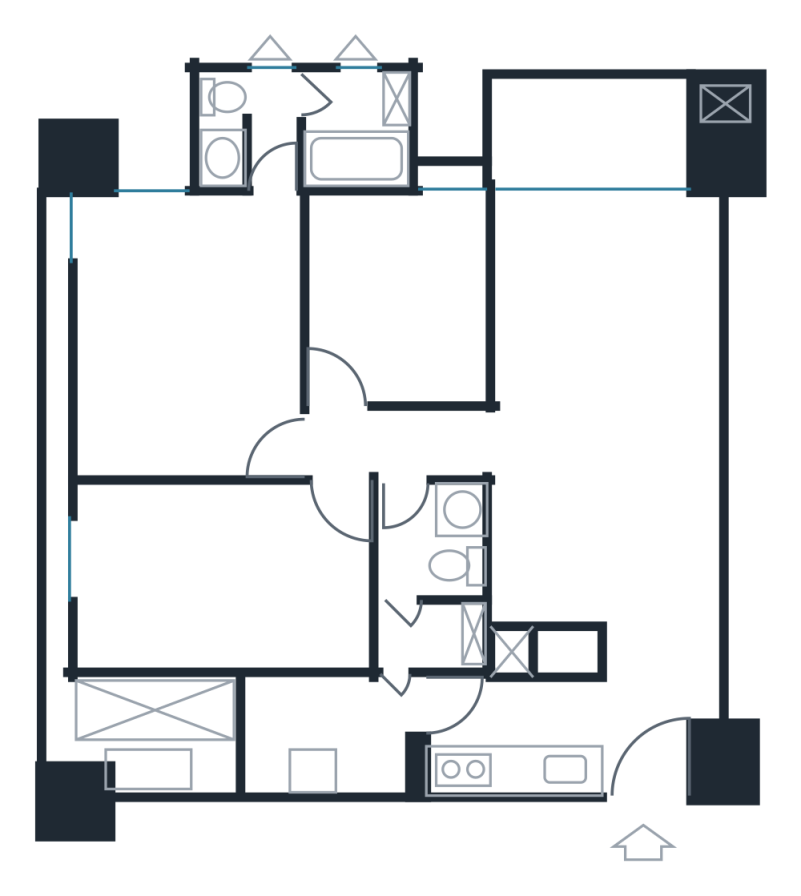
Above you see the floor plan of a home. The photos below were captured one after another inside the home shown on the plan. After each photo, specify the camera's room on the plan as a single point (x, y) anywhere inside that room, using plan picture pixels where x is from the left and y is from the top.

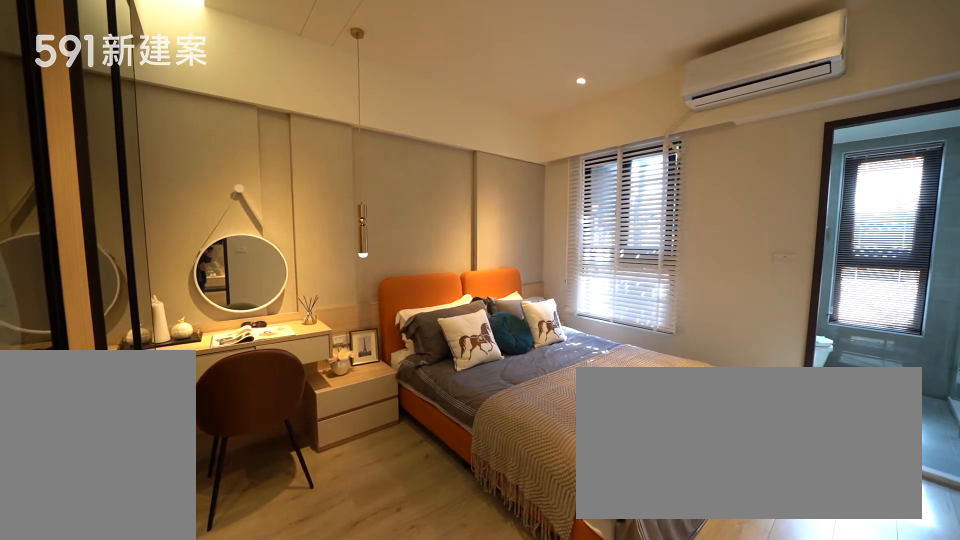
(184, 326)
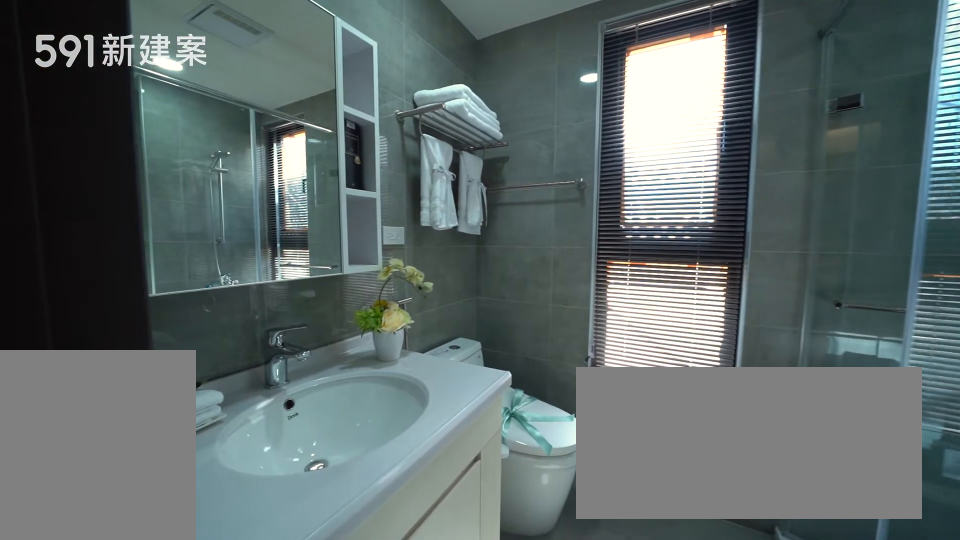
(303, 125)
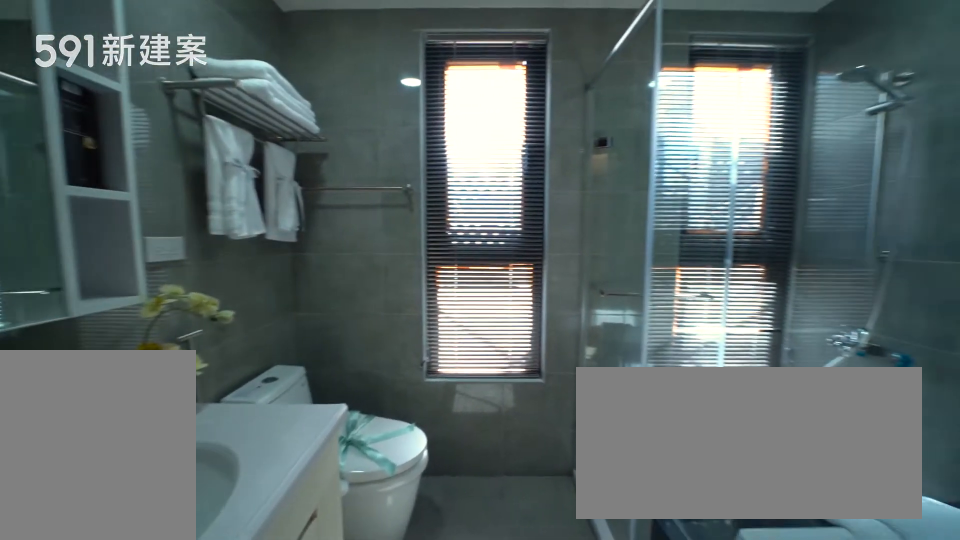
(303, 125)
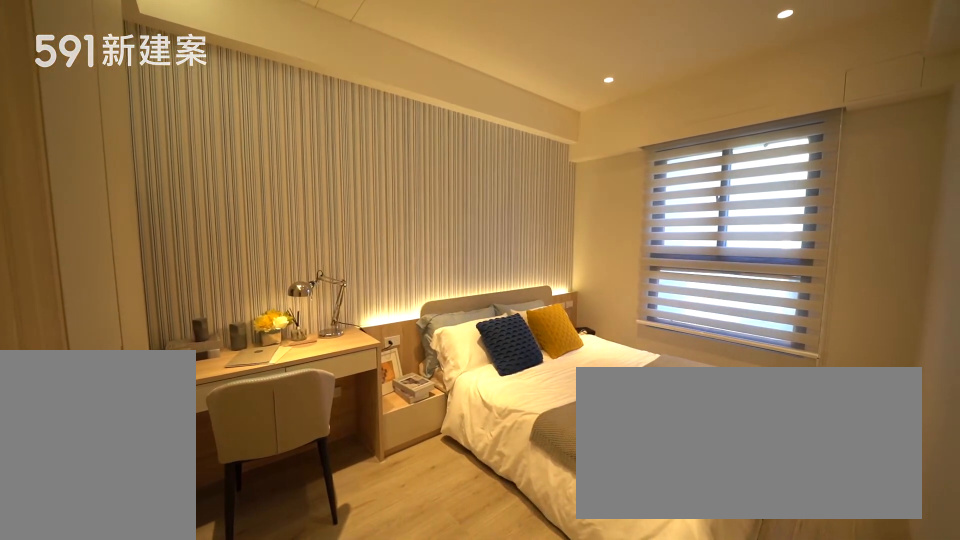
(222, 572)
